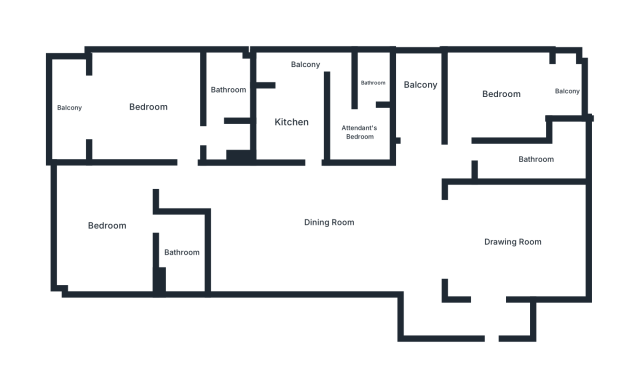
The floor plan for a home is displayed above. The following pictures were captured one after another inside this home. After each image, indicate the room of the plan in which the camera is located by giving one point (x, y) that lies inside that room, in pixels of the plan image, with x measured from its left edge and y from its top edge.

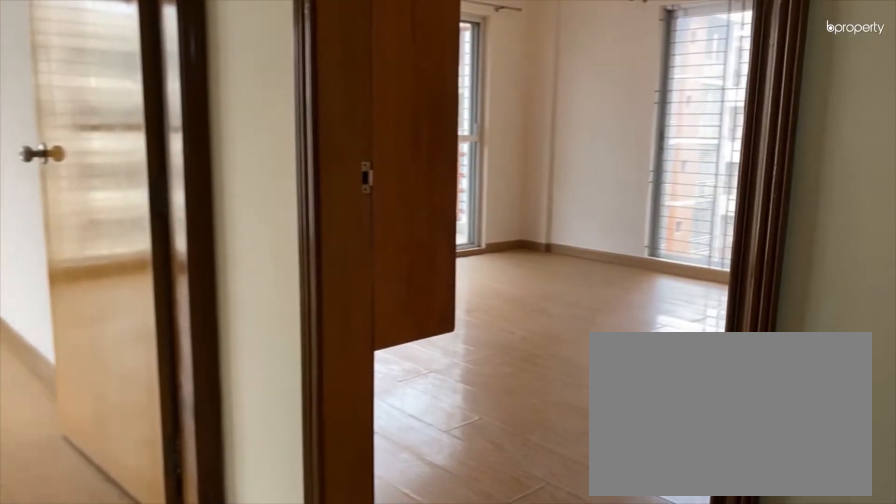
(197, 177)
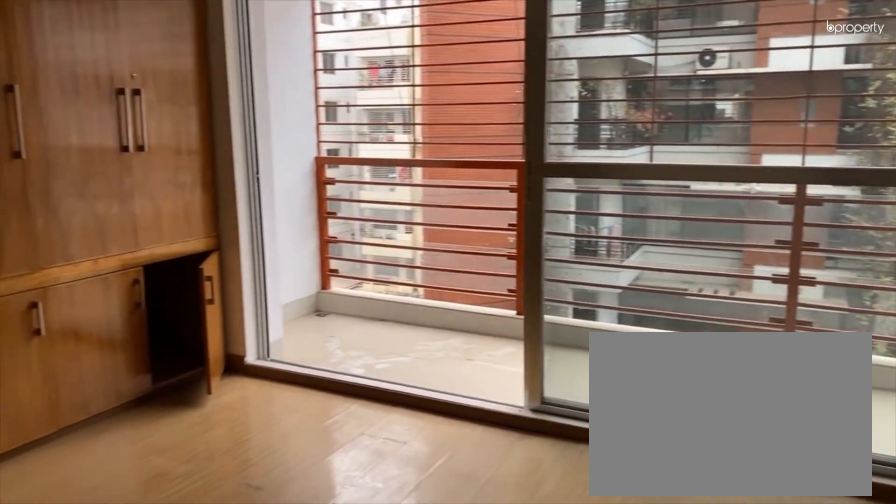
(148, 106)
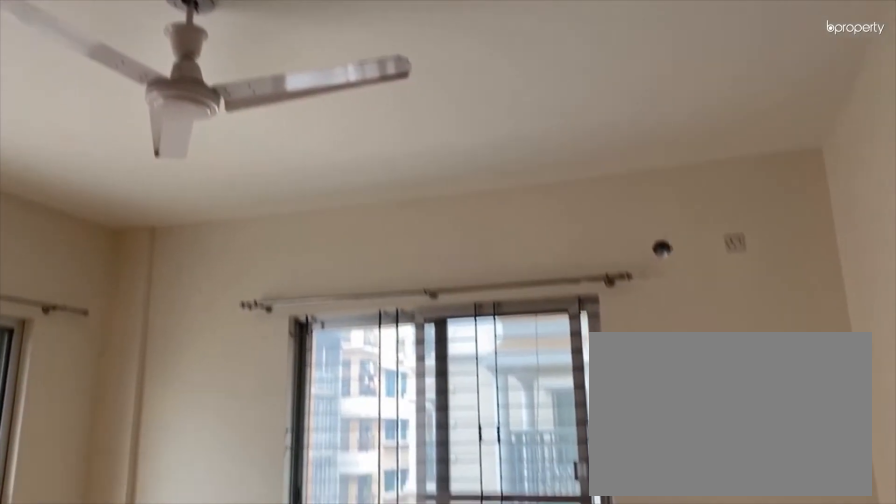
(148, 106)
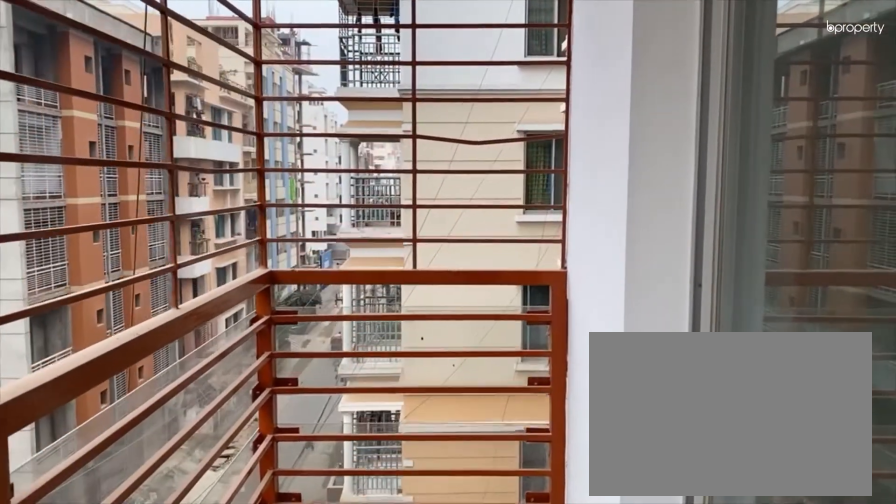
(68, 106)
